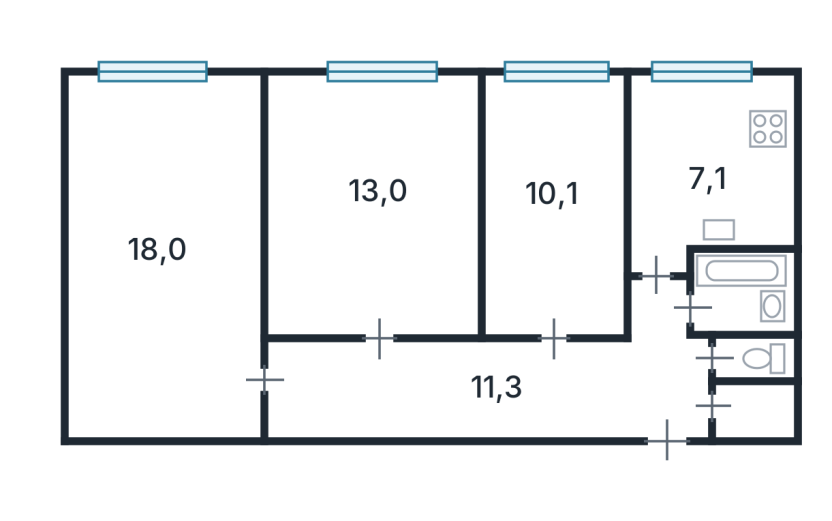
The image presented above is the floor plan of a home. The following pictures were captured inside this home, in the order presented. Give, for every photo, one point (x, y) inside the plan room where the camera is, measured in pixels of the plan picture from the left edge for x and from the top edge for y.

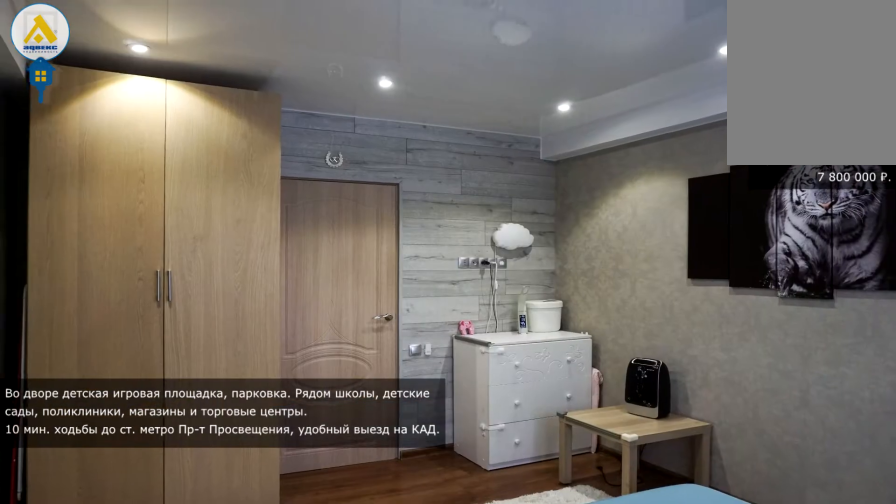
(379, 191)
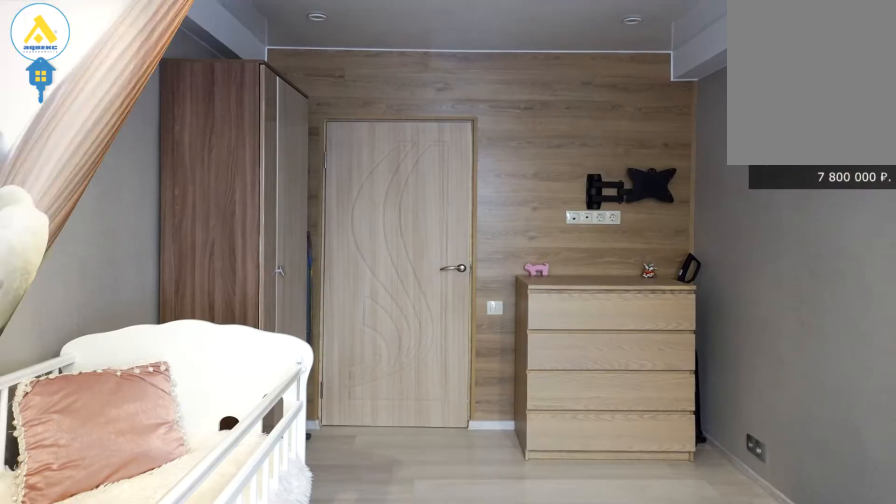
(554, 192)
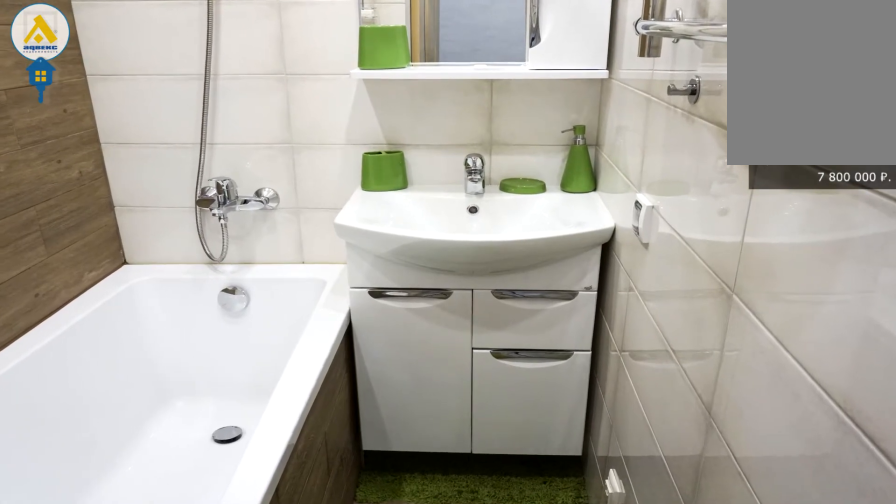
(730, 301)
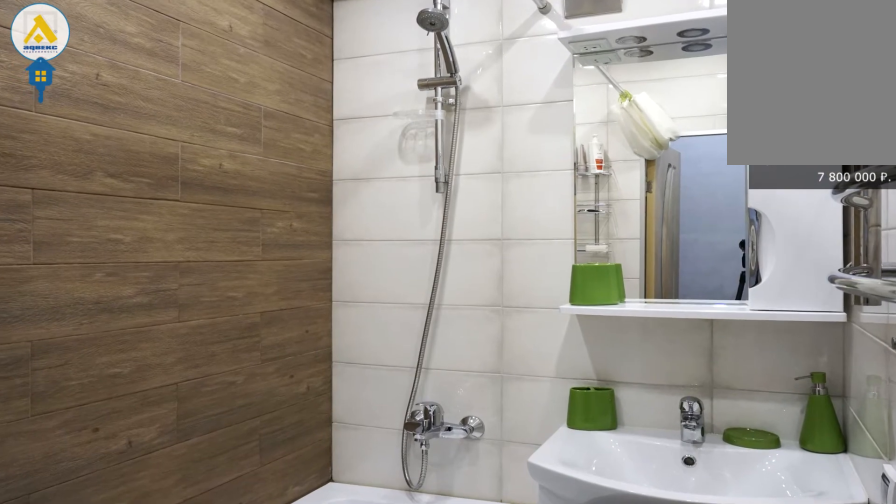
(715, 315)
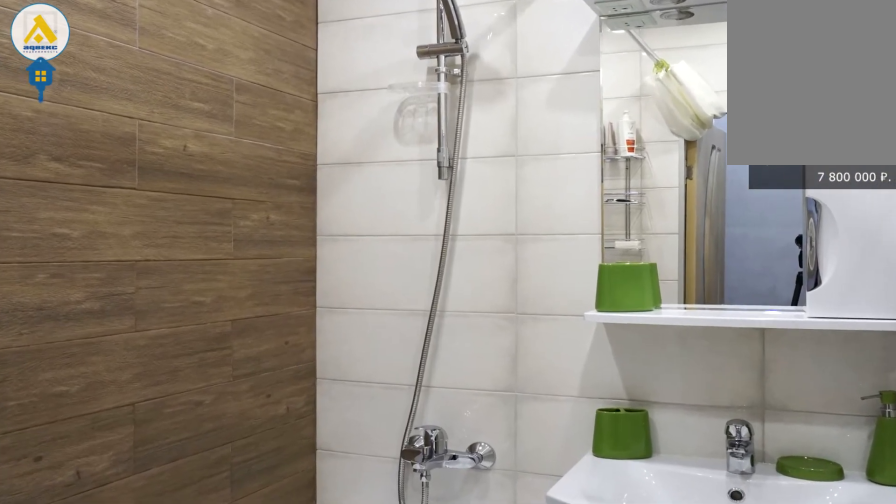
(744, 324)
